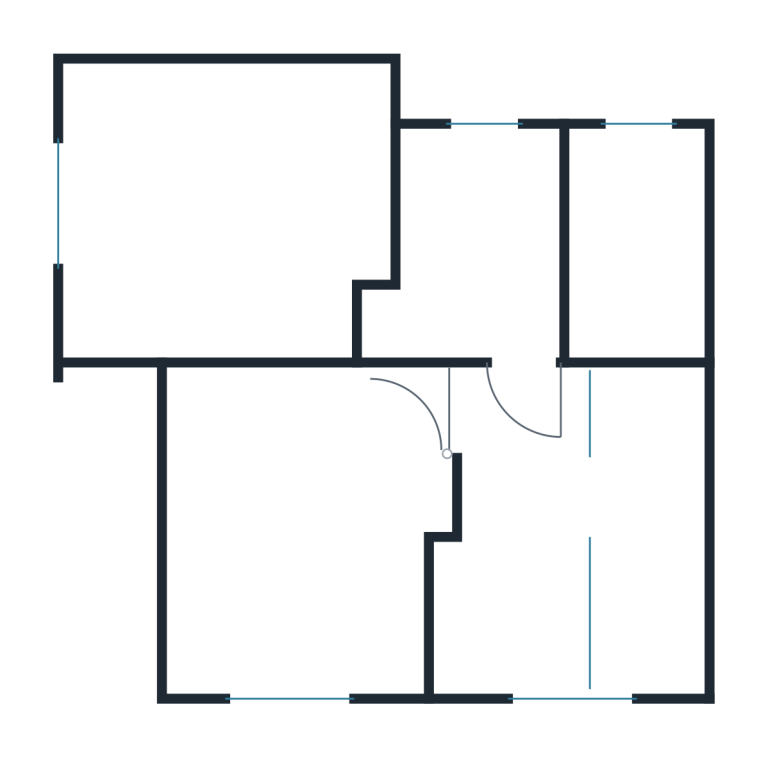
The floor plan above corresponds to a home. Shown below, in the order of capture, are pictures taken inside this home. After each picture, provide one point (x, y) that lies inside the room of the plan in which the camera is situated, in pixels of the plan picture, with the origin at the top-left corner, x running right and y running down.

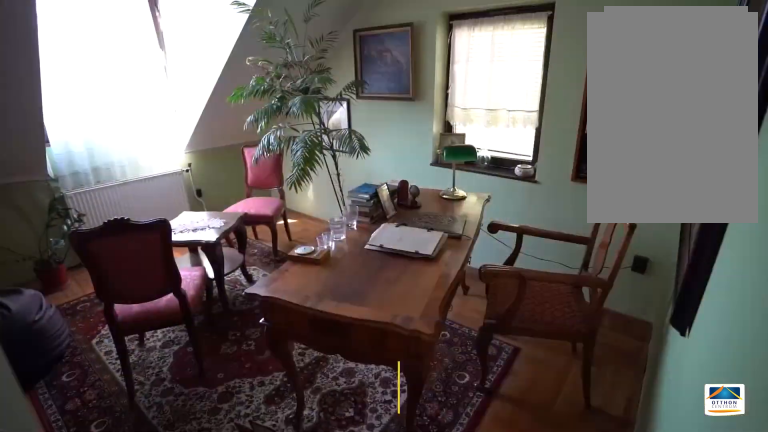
(294, 530)
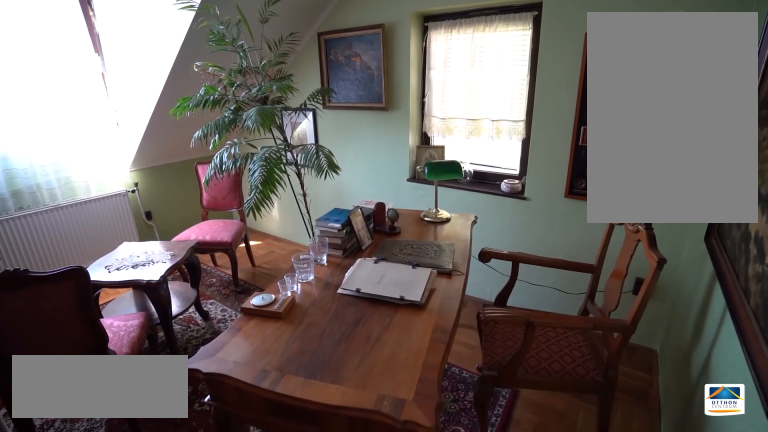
(294, 530)
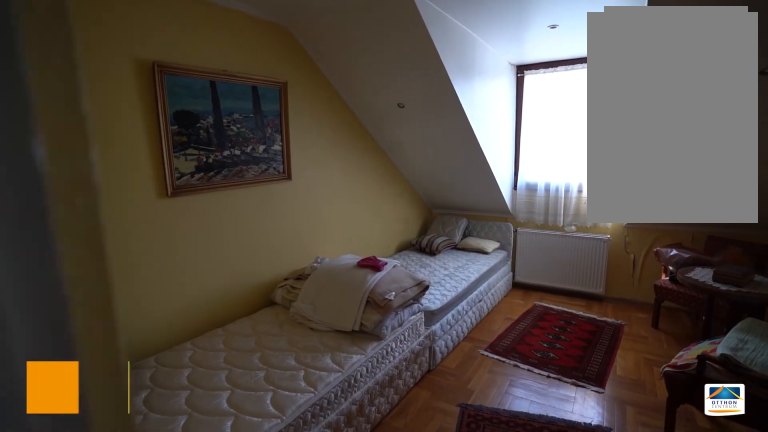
(526, 517)
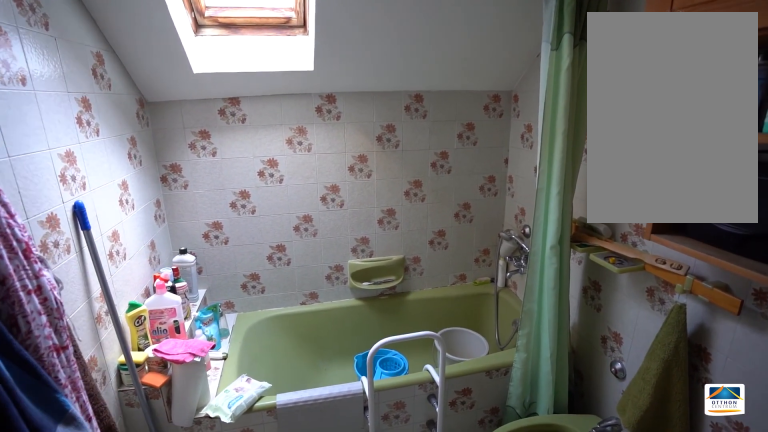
(646, 233)
